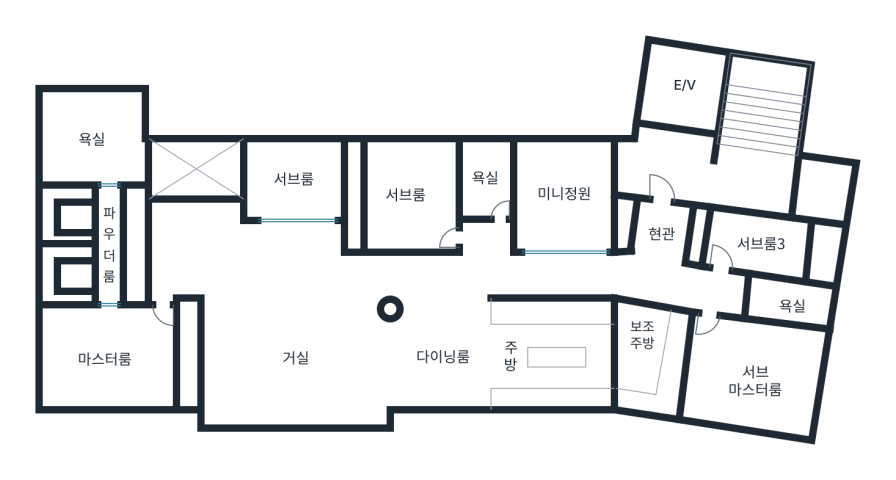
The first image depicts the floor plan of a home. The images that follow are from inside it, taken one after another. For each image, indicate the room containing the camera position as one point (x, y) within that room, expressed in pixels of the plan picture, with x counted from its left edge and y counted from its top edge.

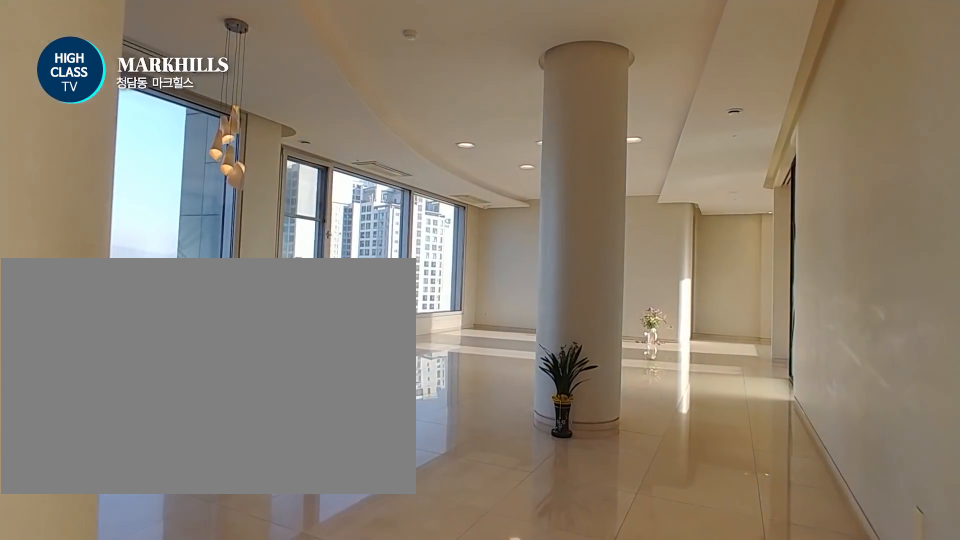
(276, 324)
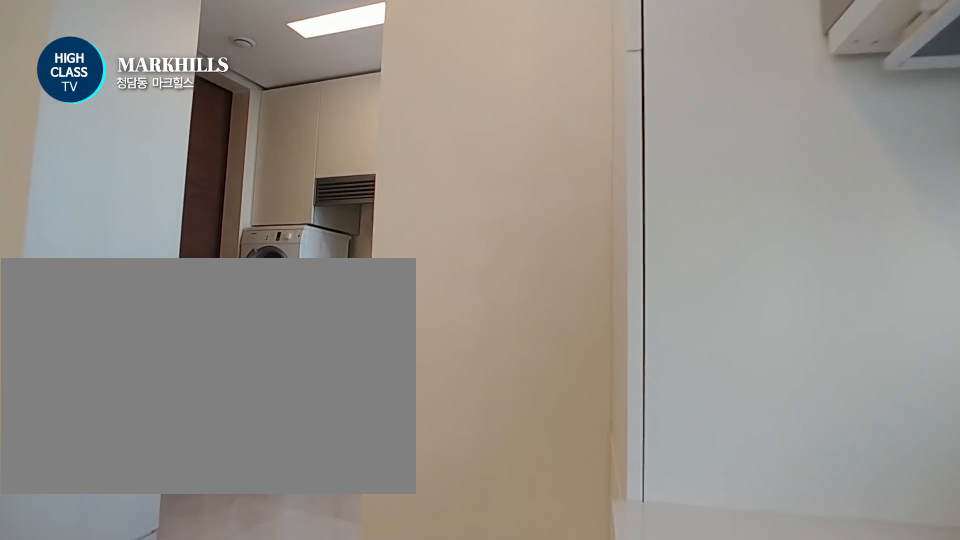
(501, 356)
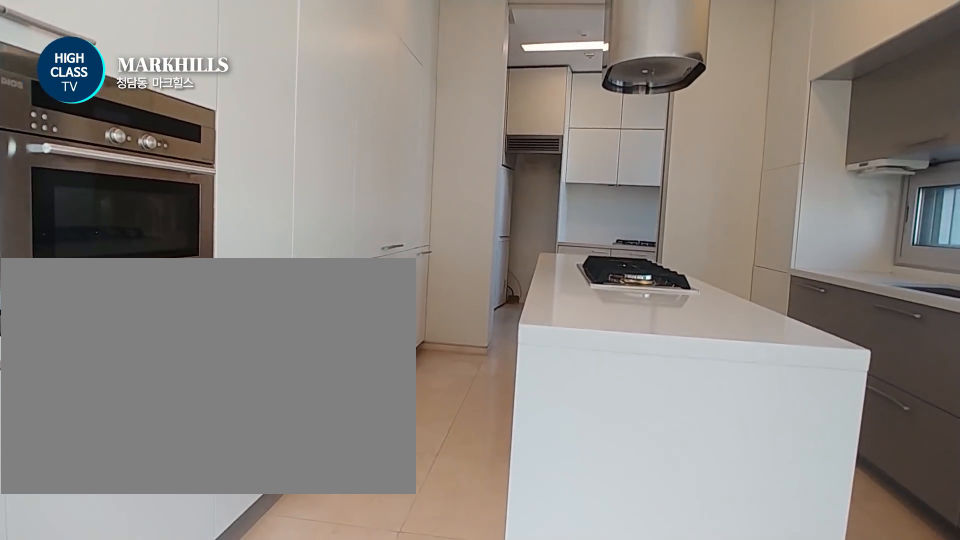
(501, 356)
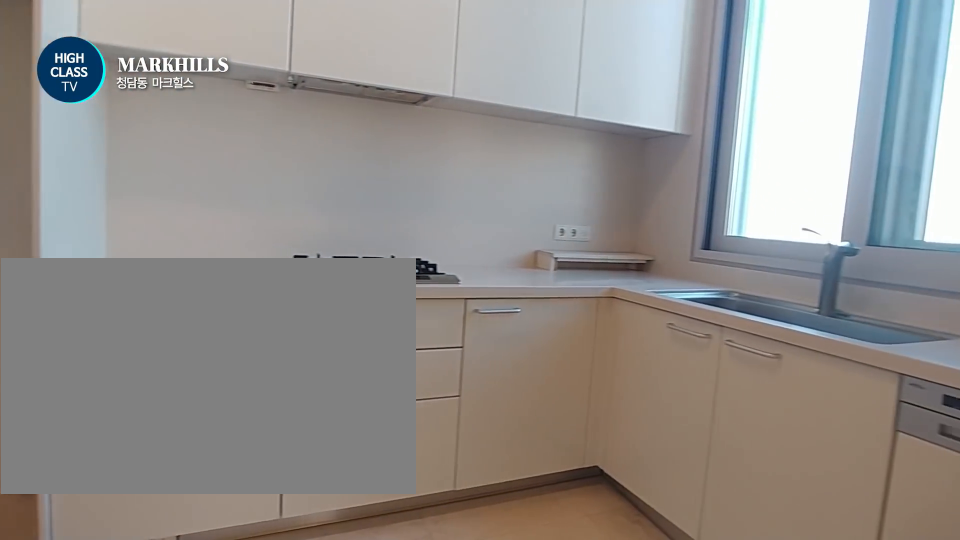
(649, 356)
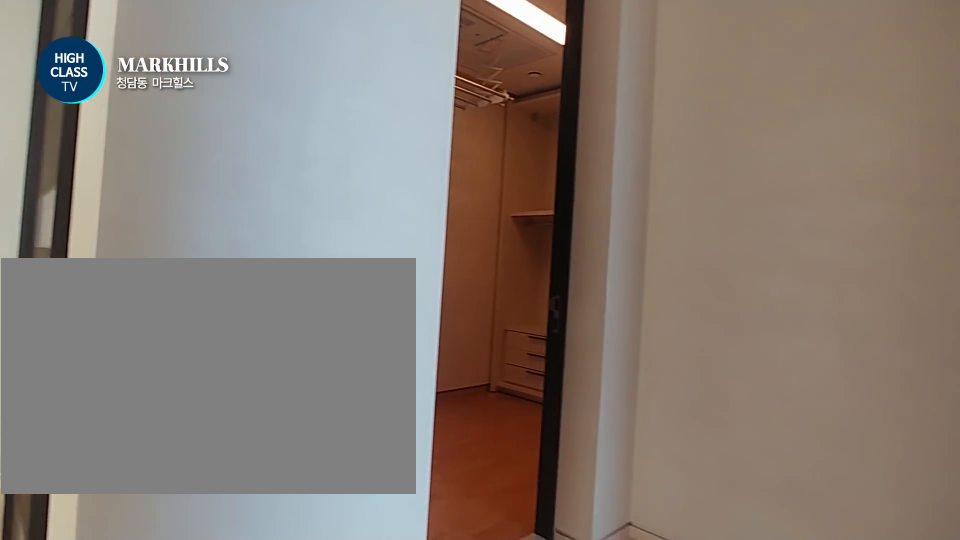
(662, 251)
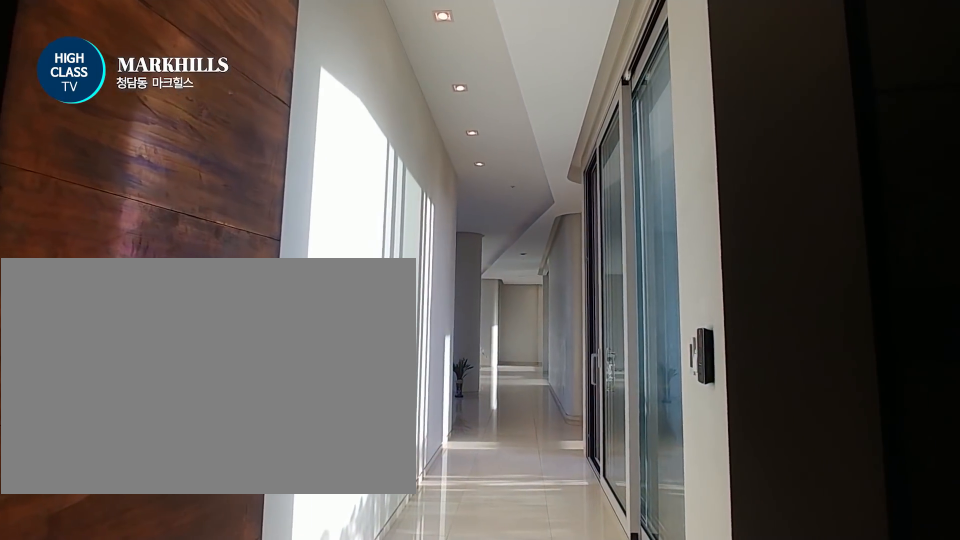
(662, 251)
